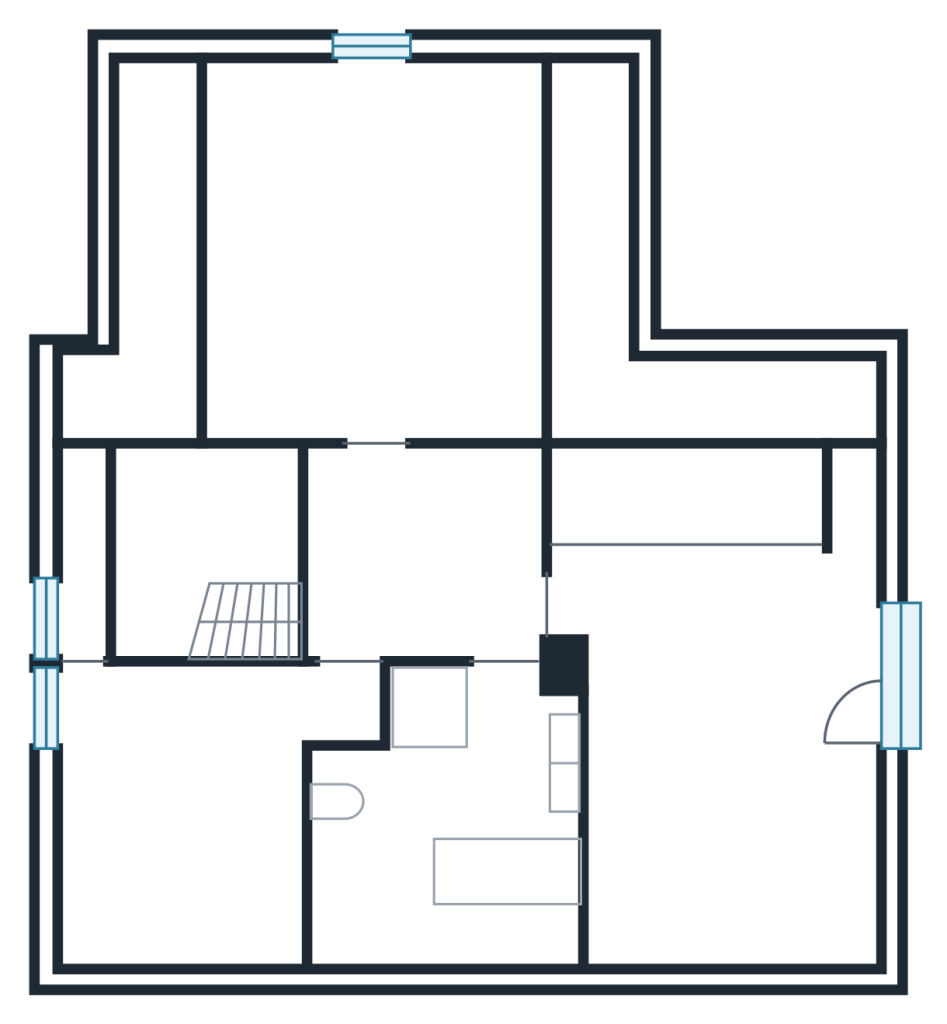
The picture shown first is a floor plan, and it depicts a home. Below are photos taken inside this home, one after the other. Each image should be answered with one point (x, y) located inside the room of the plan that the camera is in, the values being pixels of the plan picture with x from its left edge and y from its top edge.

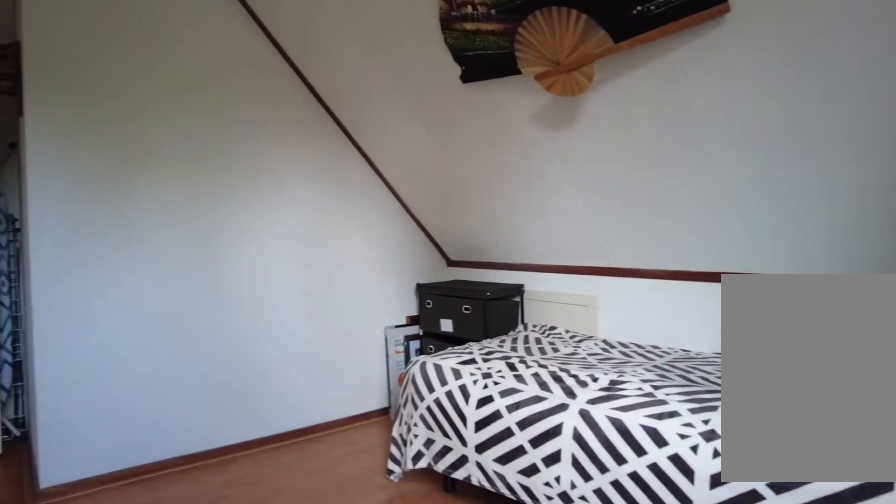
(198, 760)
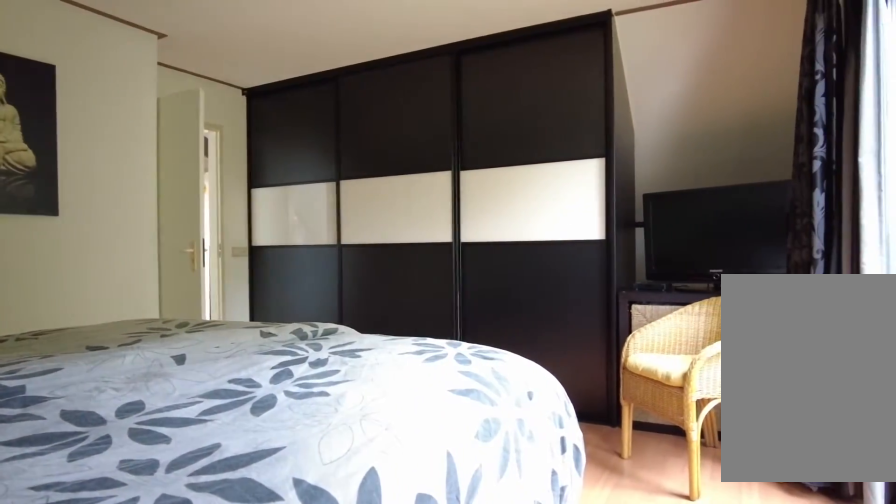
(733, 695)
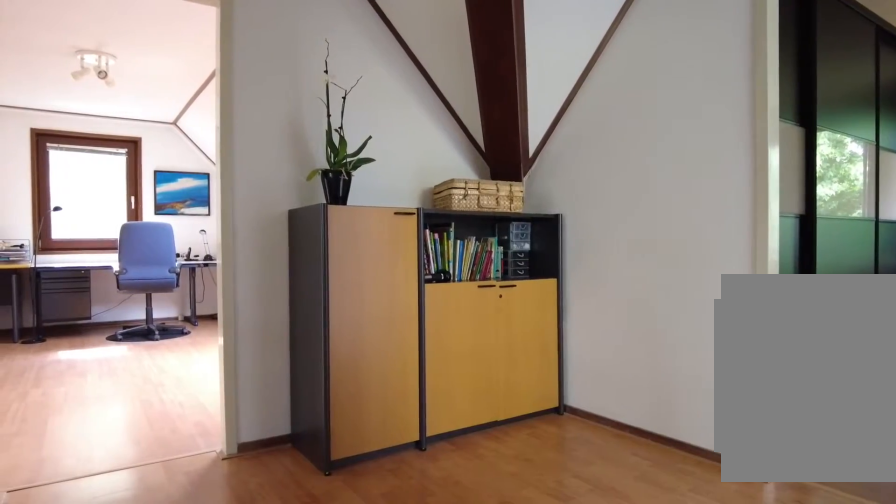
(426, 556)
